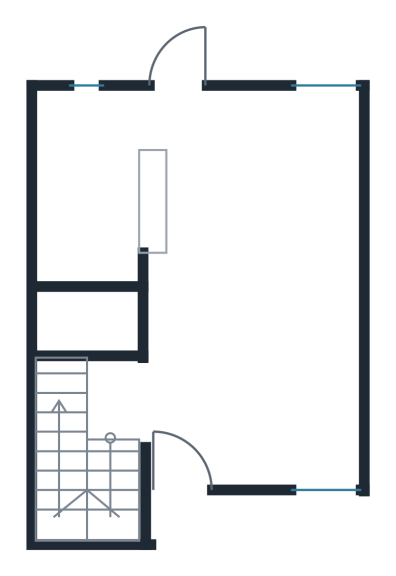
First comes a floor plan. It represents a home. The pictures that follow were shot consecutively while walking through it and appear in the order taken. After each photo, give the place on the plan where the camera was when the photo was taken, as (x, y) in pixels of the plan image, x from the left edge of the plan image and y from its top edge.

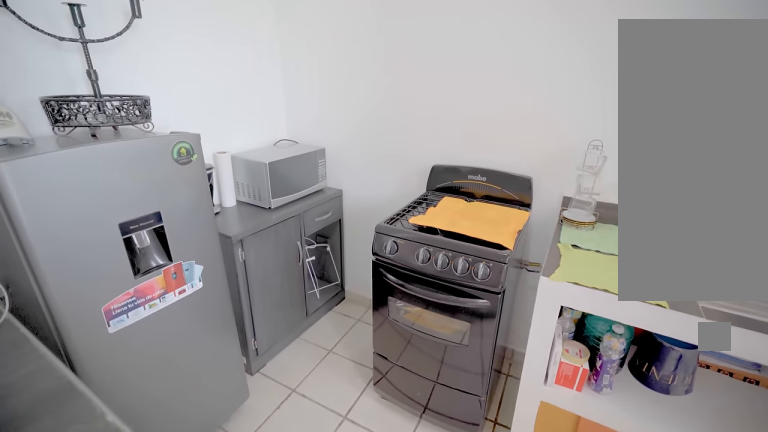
(184, 141)
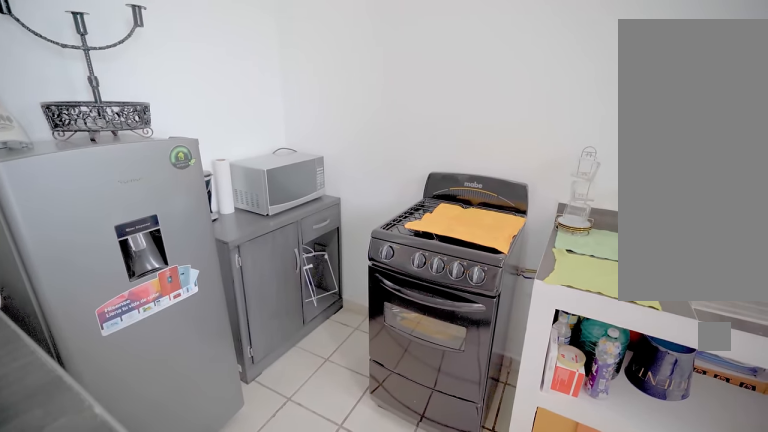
(176, 130)
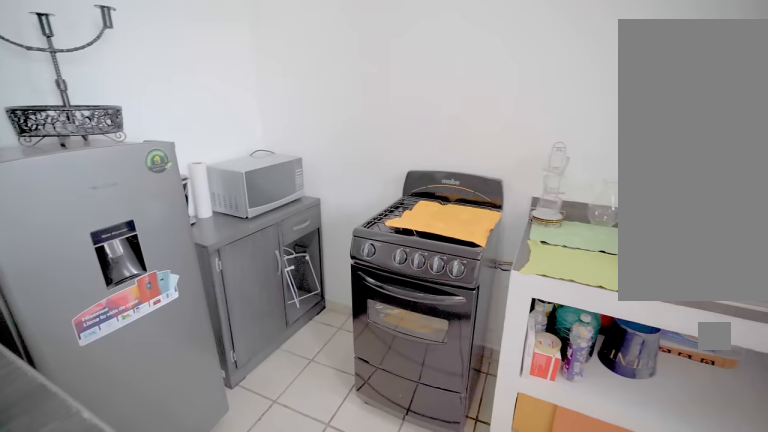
(177, 130)
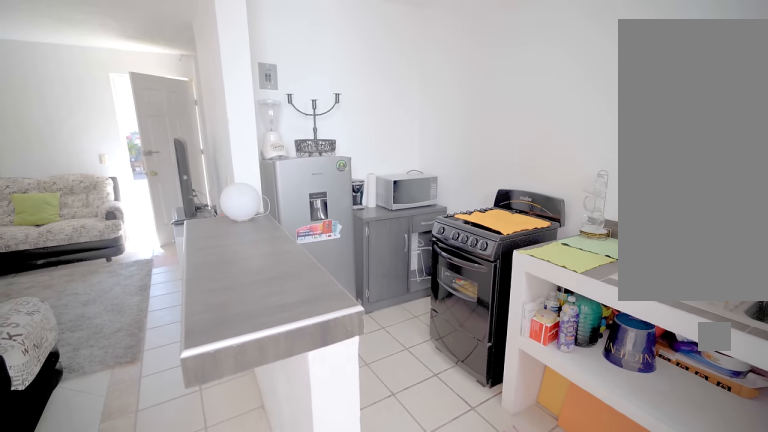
(177, 130)
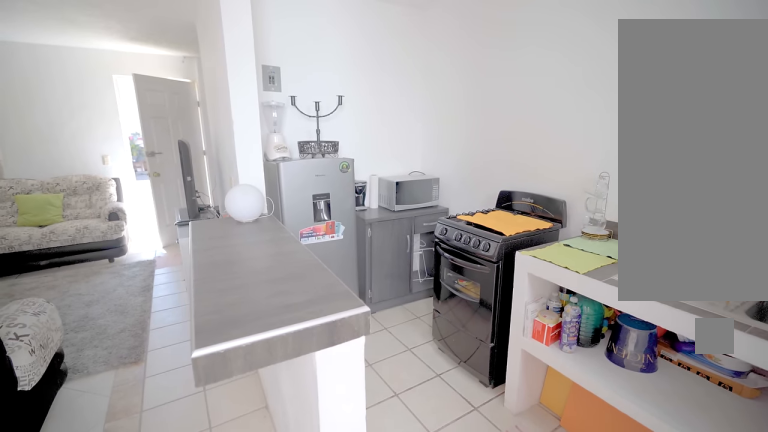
(177, 130)
